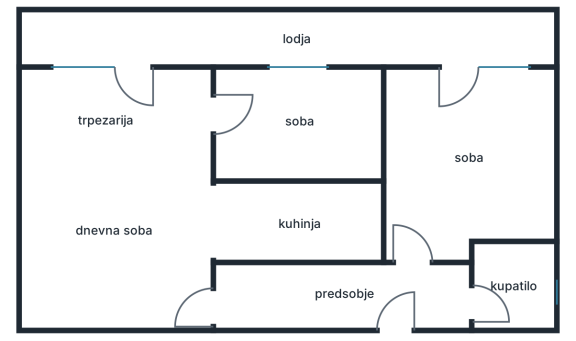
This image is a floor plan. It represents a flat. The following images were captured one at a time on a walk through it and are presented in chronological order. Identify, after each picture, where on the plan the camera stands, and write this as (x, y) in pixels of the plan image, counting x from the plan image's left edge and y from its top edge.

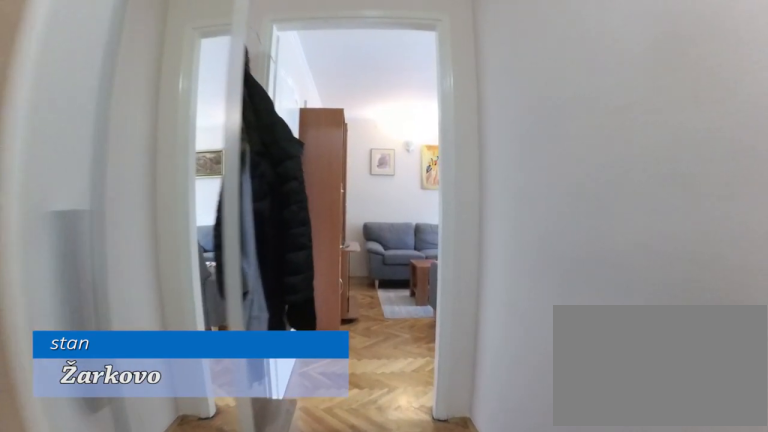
(318, 298)
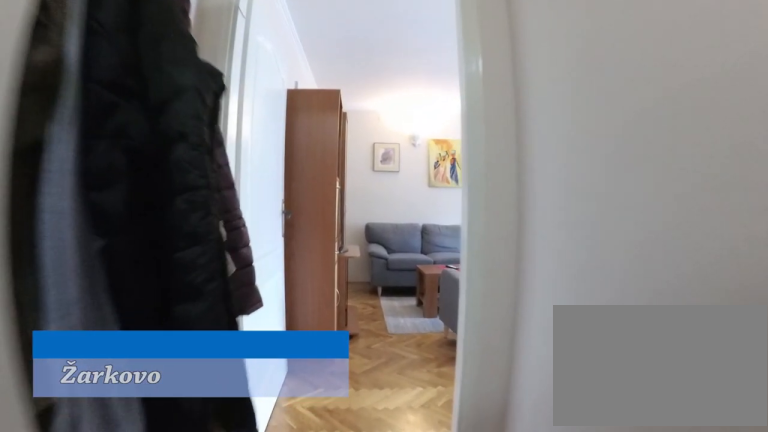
(297, 298)
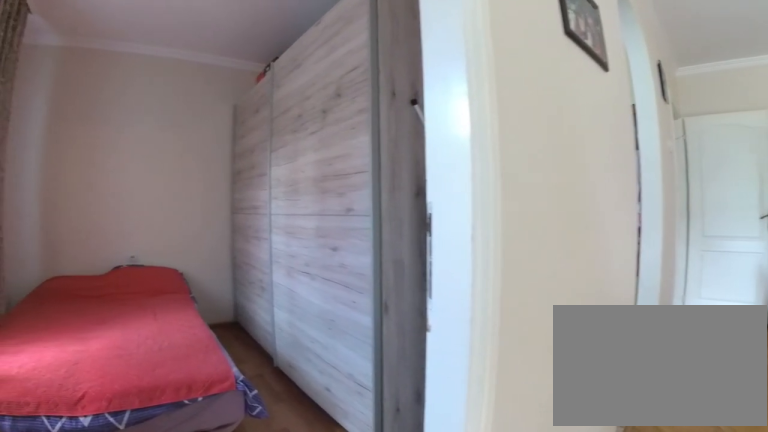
(155, 123)
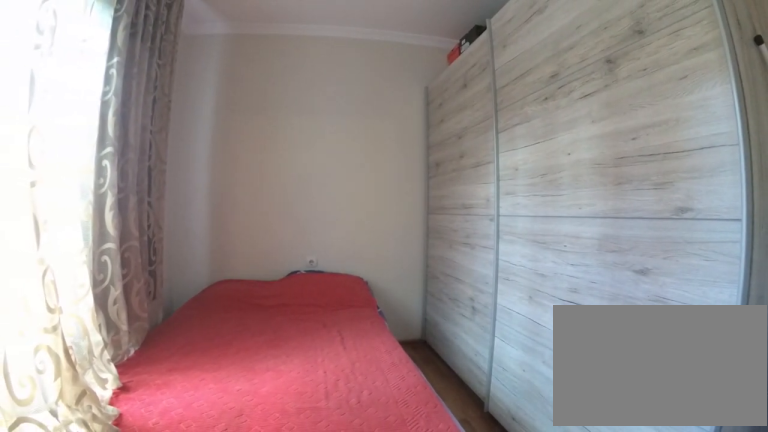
(200, 126)
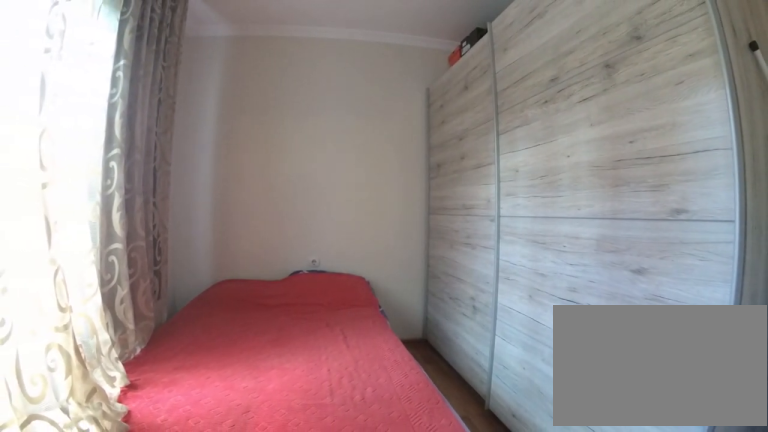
(200, 126)
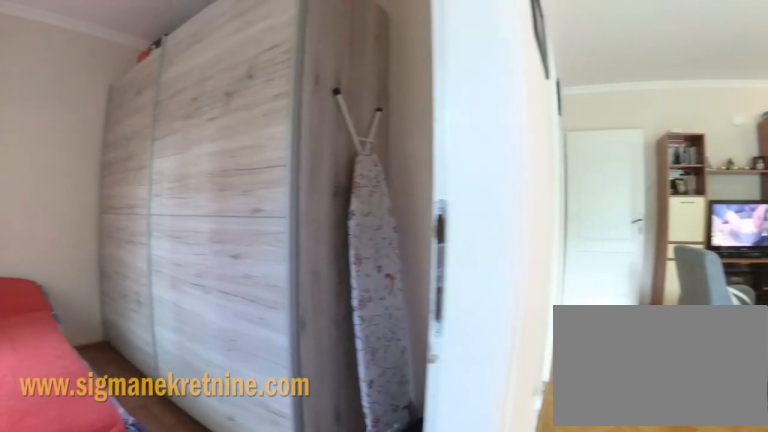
(179, 117)
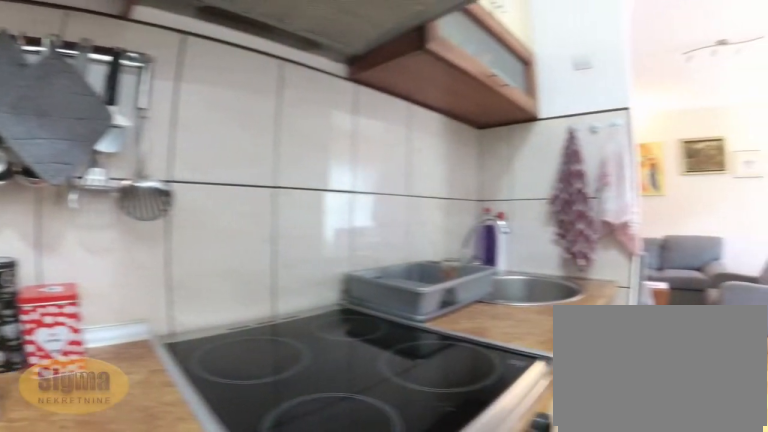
(368, 206)
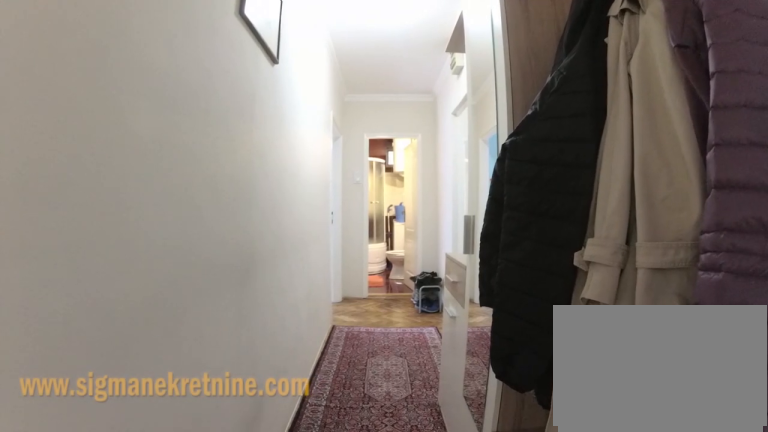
(193, 291)
